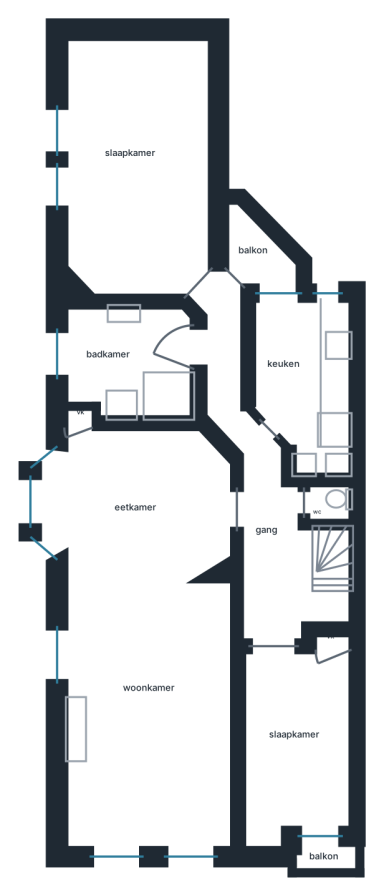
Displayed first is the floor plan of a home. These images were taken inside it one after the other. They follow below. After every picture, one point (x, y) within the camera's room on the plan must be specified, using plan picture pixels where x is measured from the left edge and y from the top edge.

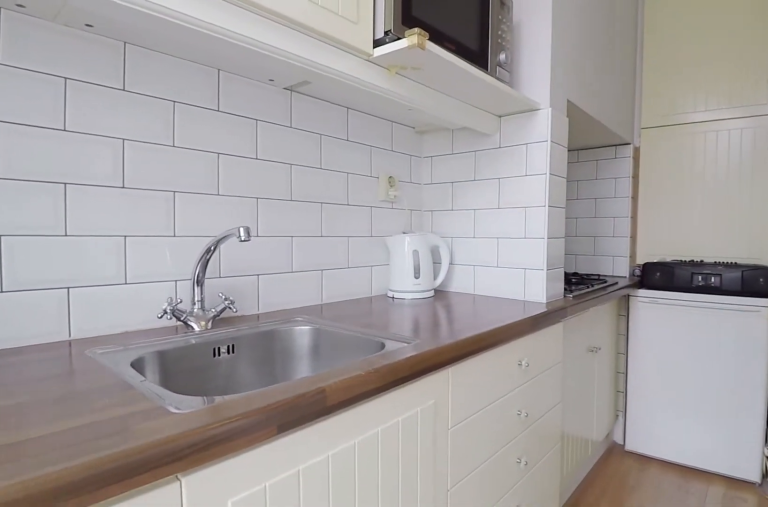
(304, 368)
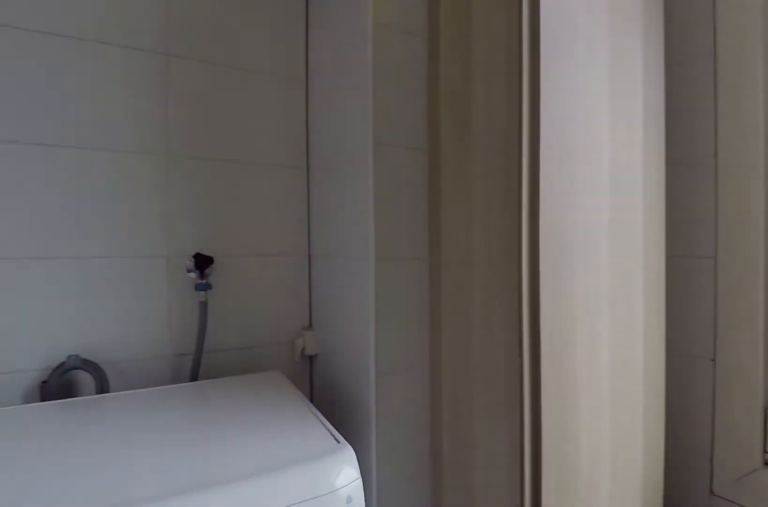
(131, 364)
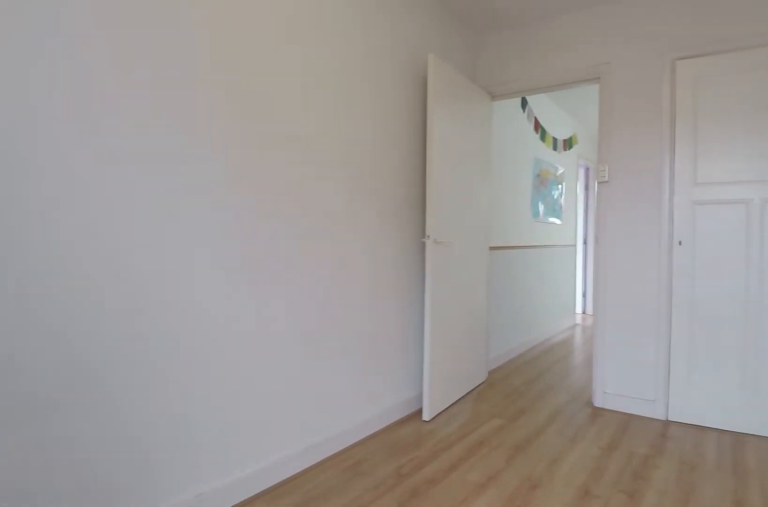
(295, 743)
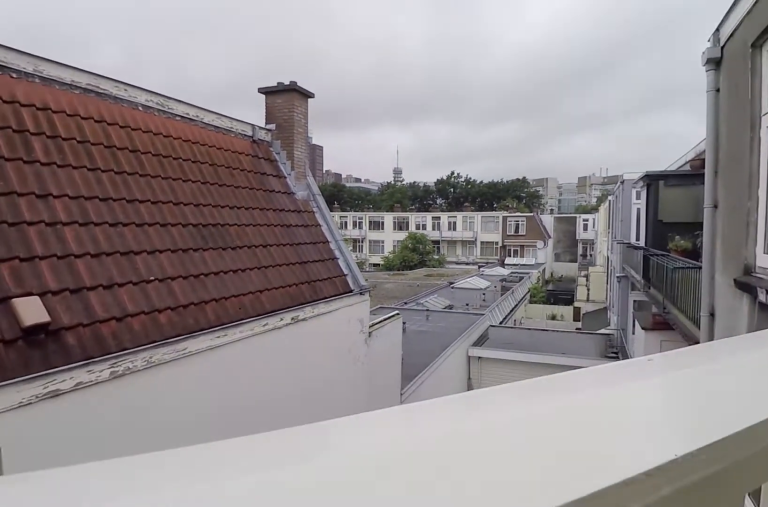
(259, 256)
